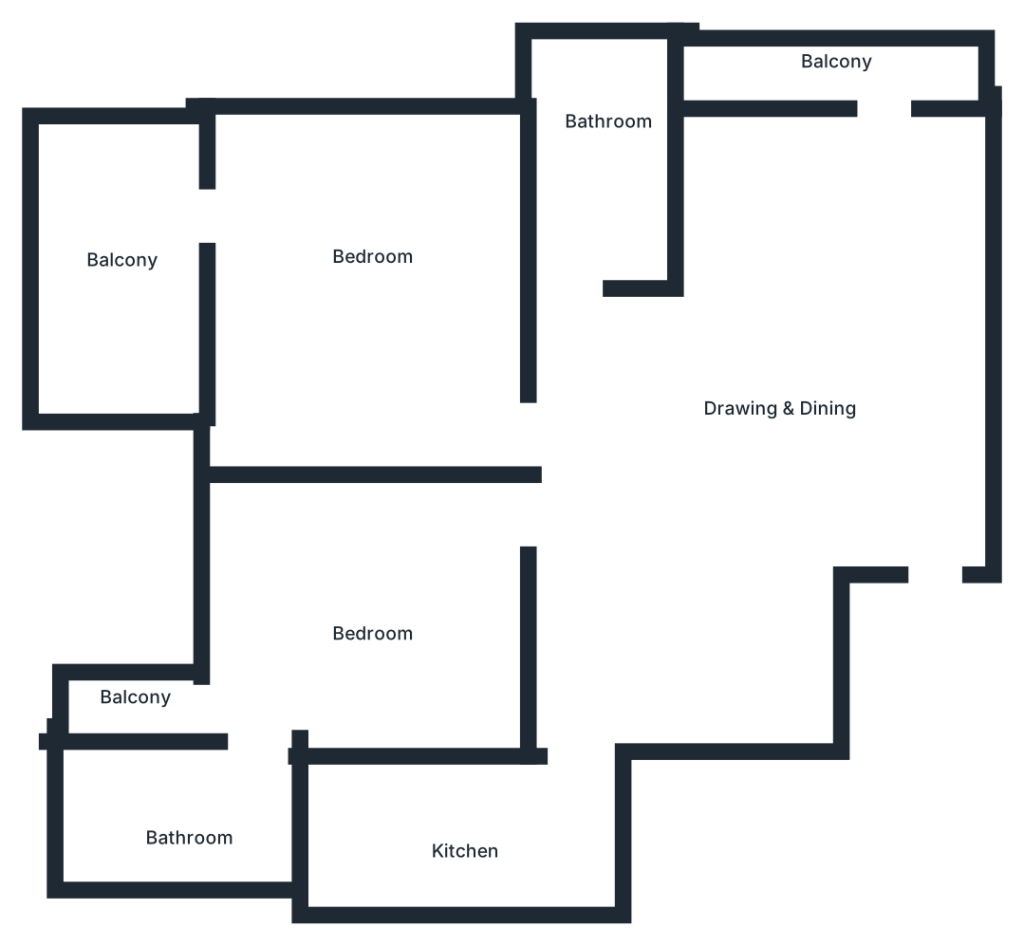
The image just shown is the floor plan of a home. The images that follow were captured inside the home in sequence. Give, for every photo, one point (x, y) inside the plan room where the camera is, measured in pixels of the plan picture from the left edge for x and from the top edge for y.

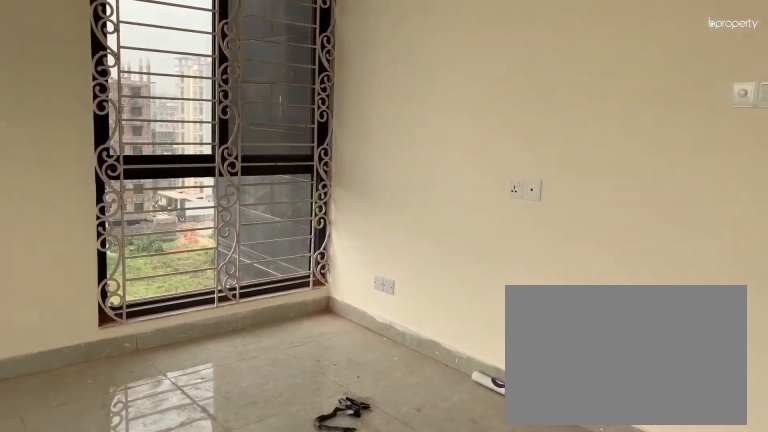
(372, 265)
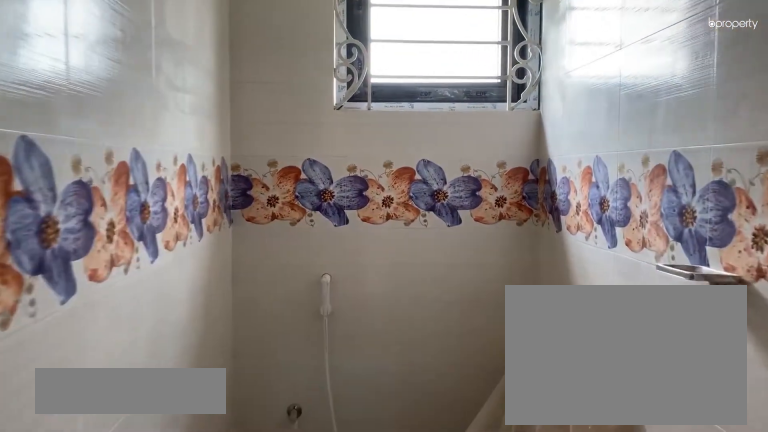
(598, 145)
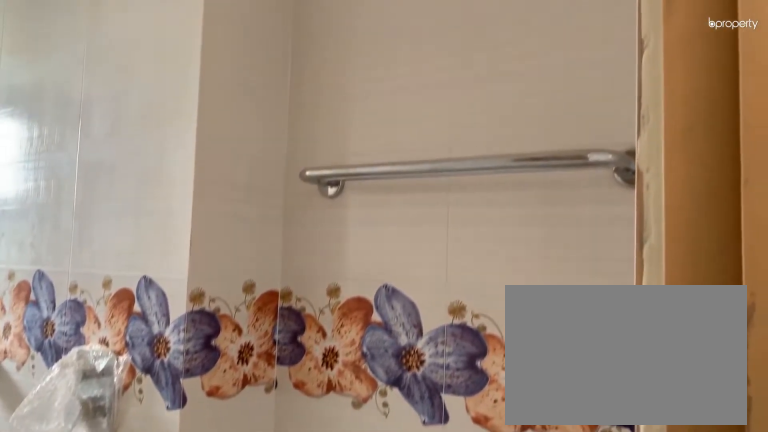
(598, 145)
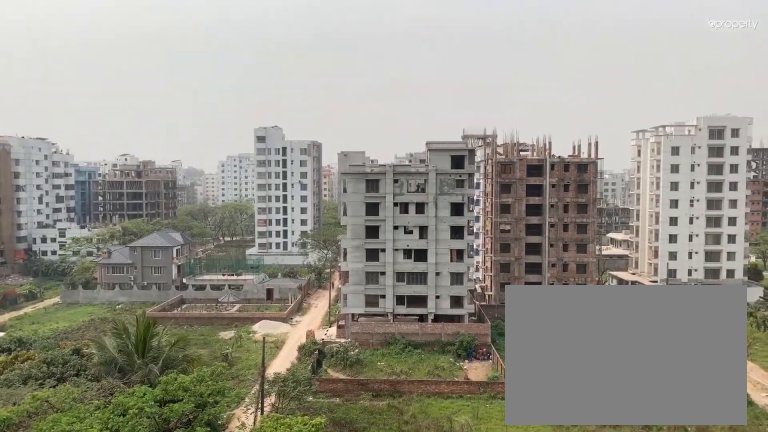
(839, 90)
